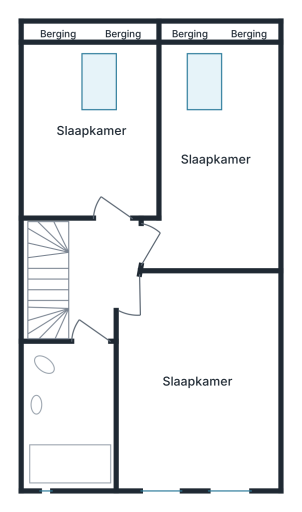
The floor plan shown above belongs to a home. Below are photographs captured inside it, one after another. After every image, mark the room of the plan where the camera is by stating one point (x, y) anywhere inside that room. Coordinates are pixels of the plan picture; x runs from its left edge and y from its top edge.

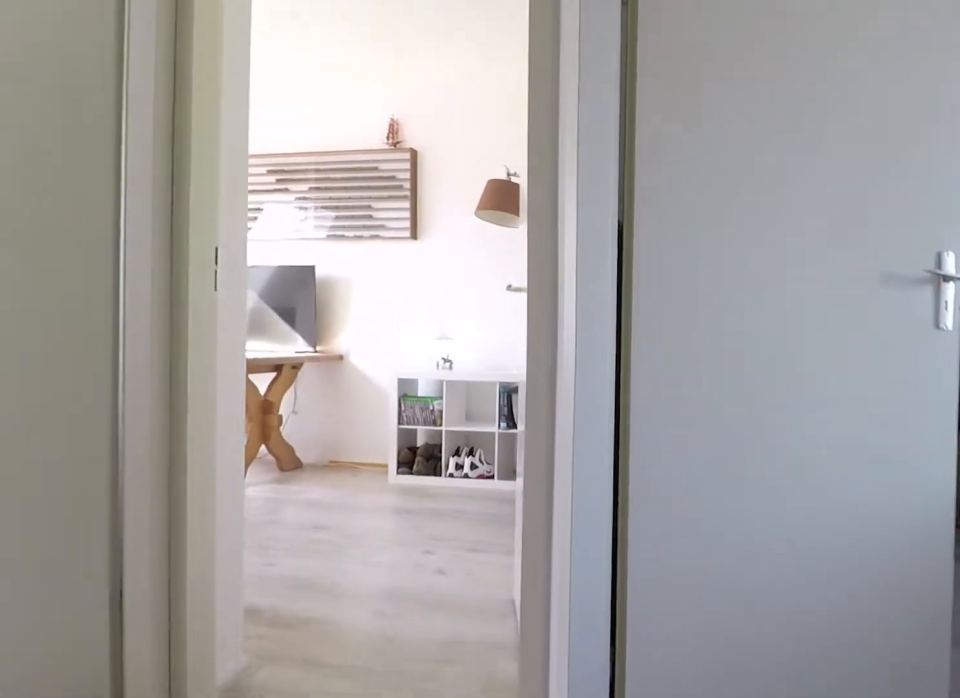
(88, 293)
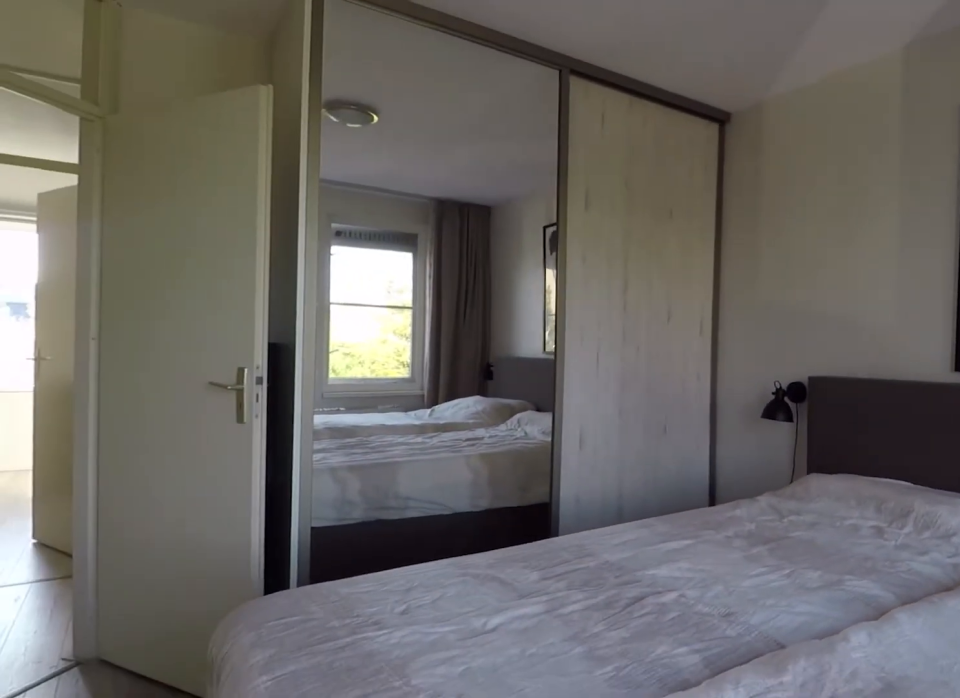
(199, 433)
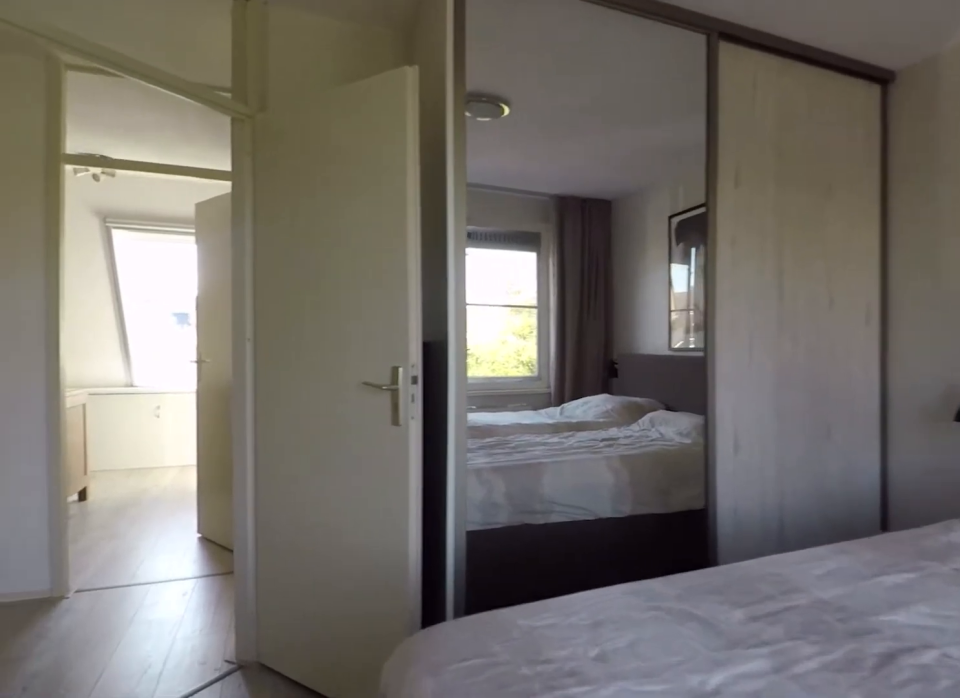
(199, 433)
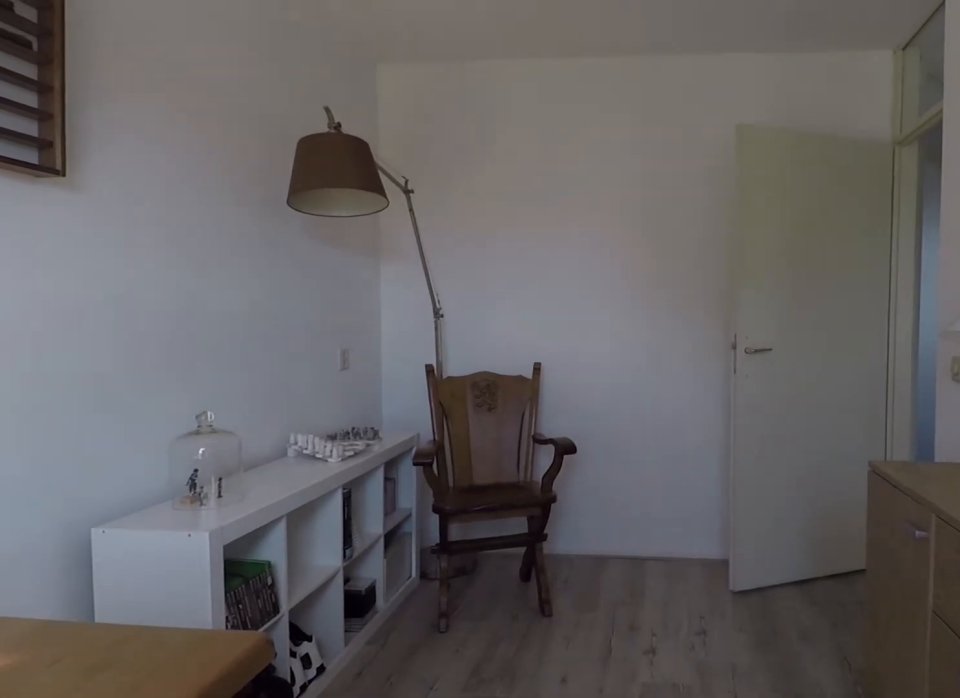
(272, 162)
